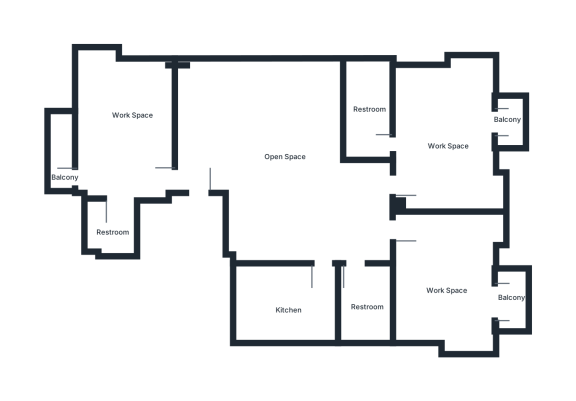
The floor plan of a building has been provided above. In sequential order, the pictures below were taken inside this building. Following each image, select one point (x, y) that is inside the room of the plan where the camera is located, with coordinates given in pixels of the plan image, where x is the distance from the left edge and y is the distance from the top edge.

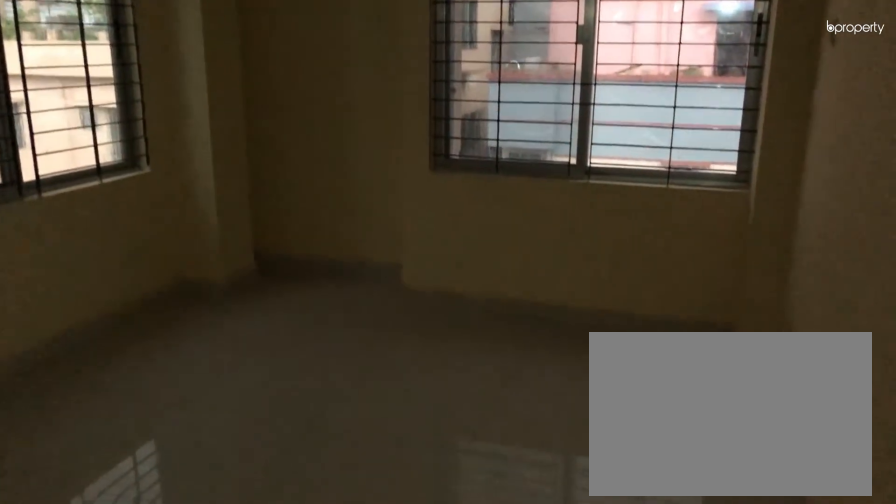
(131, 133)
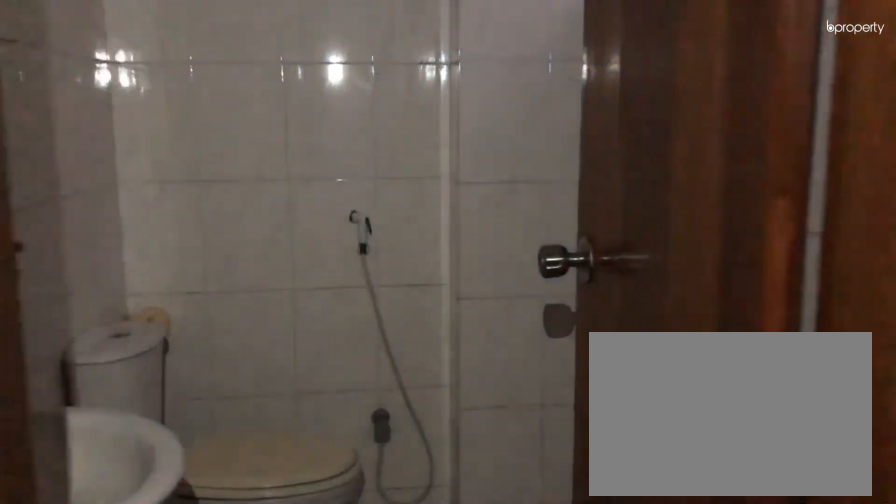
(116, 228)
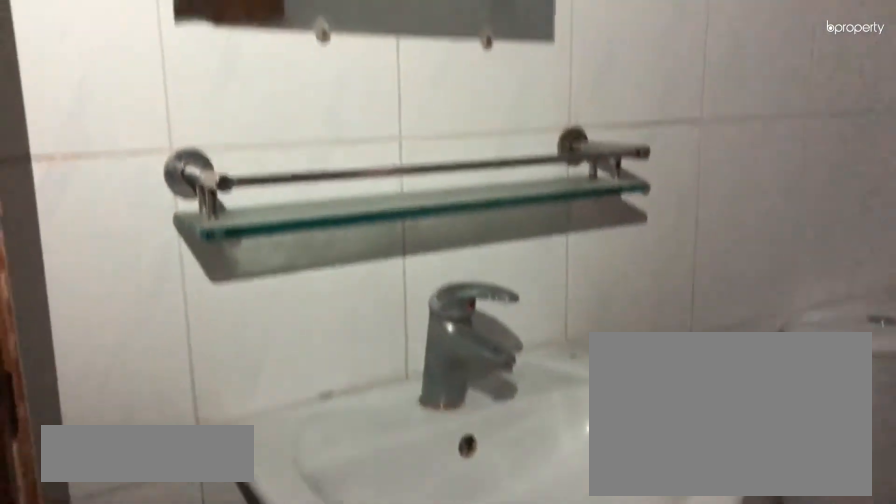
(116, 228)
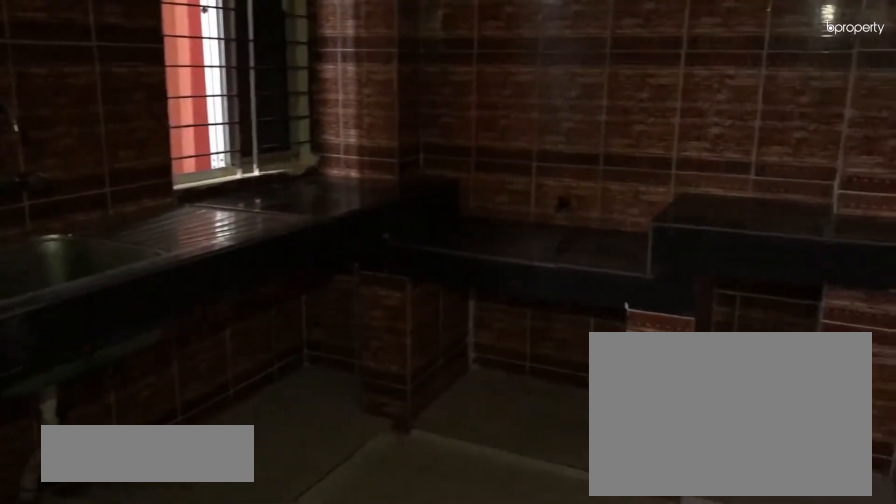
(290, 297)
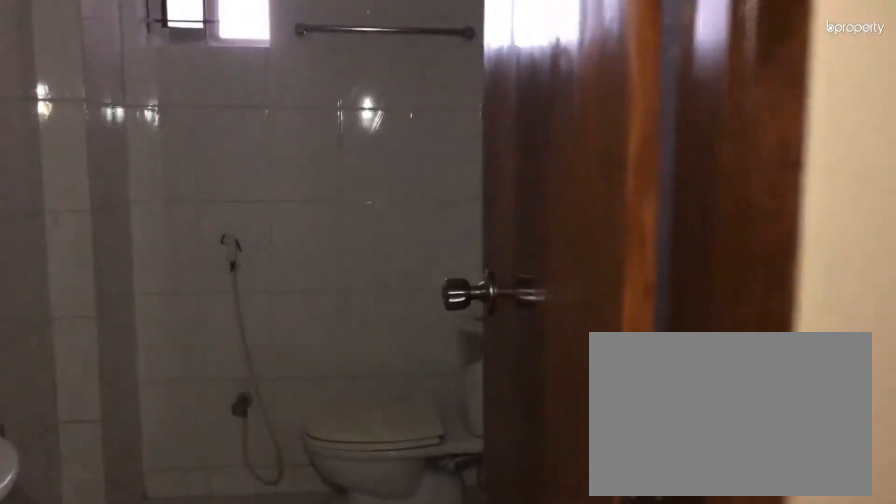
(367, 299)
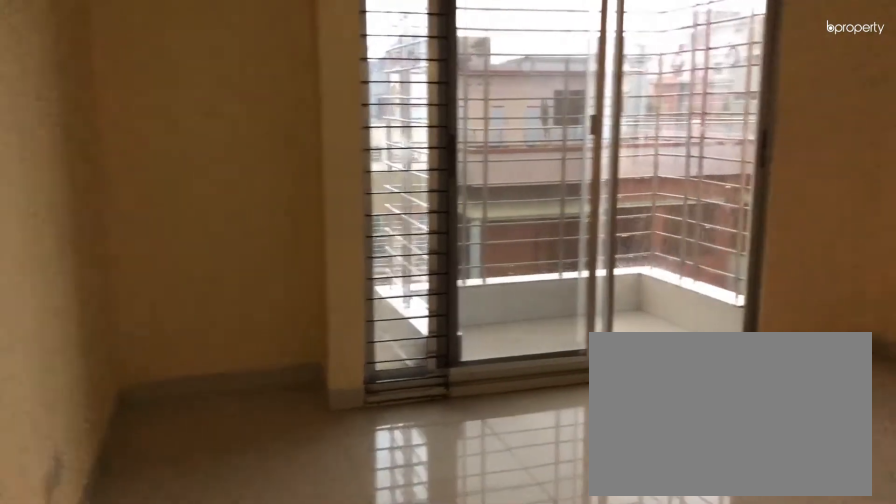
(444, 284)
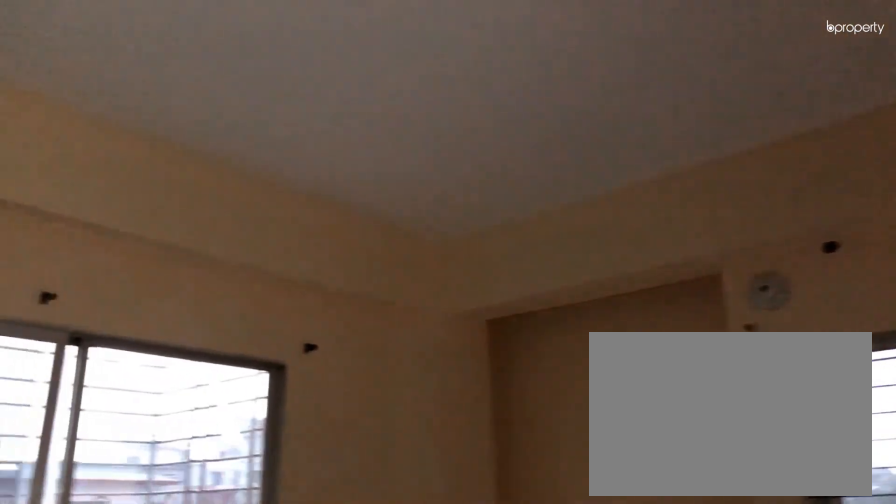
(444, 284)
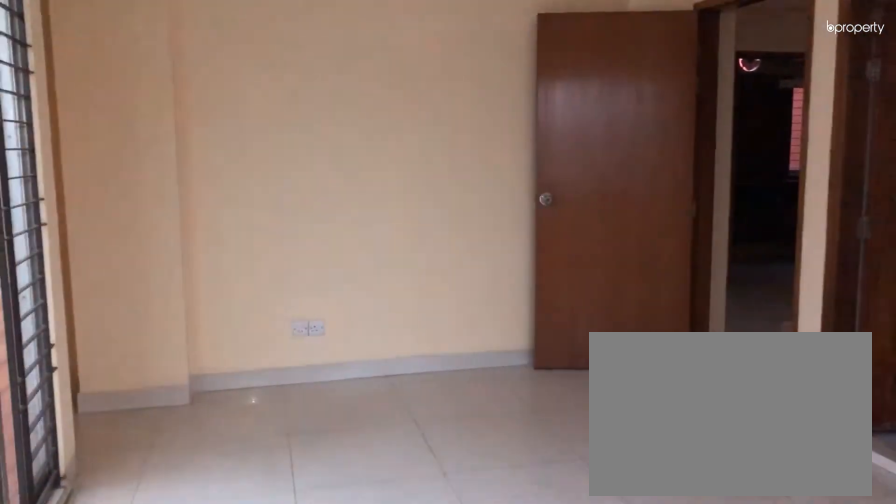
(446, 138)
